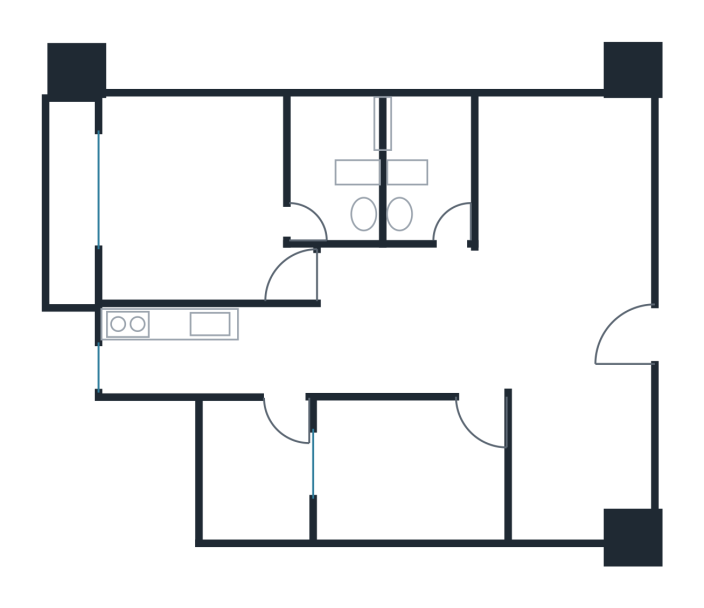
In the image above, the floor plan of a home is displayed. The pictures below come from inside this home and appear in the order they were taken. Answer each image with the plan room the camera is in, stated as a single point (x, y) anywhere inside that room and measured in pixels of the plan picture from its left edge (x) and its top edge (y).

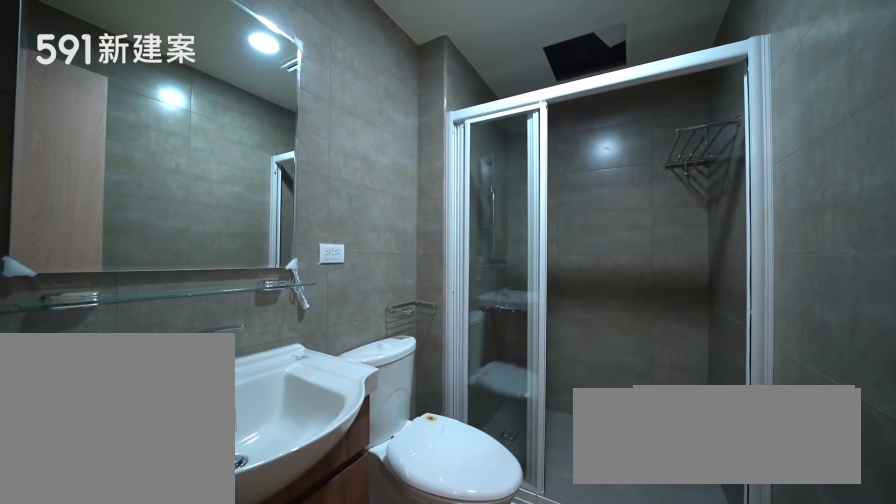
(424, 164)
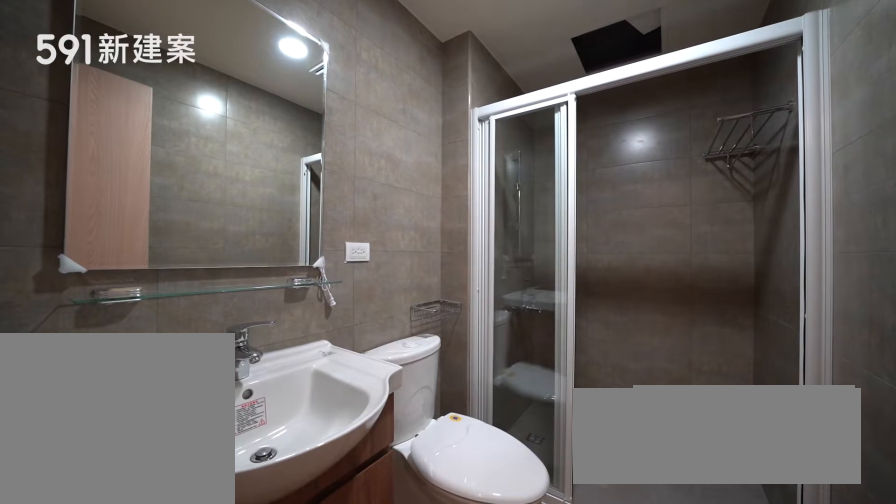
(424, 164)
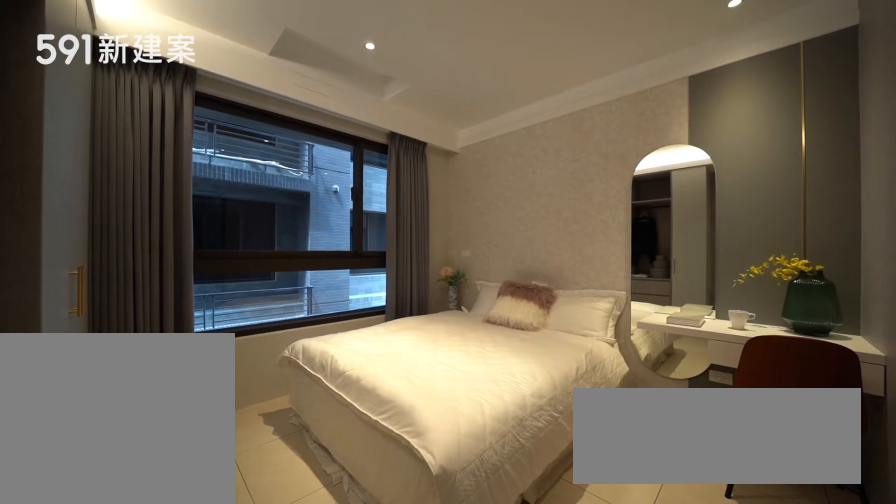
(197, 203)
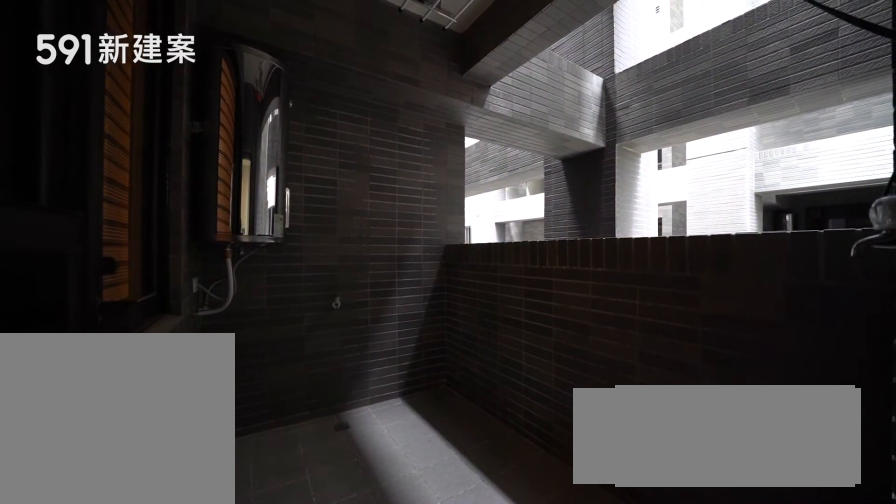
(254, 474)
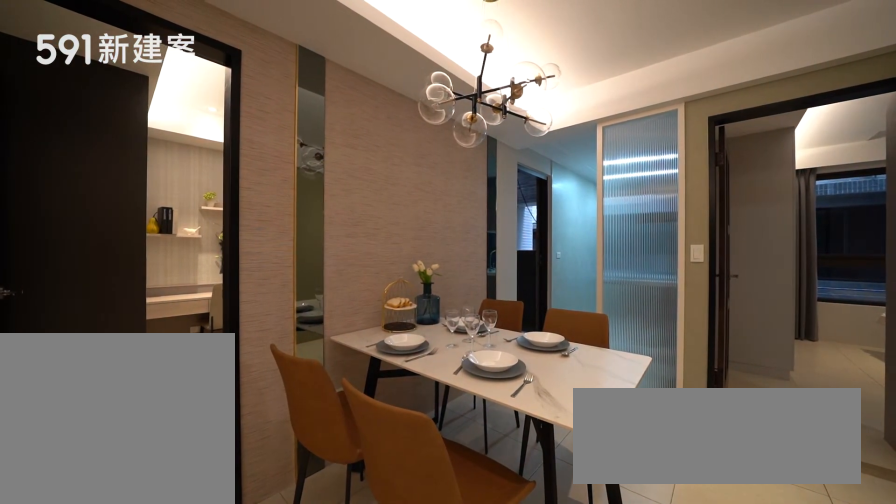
(394, 342)
